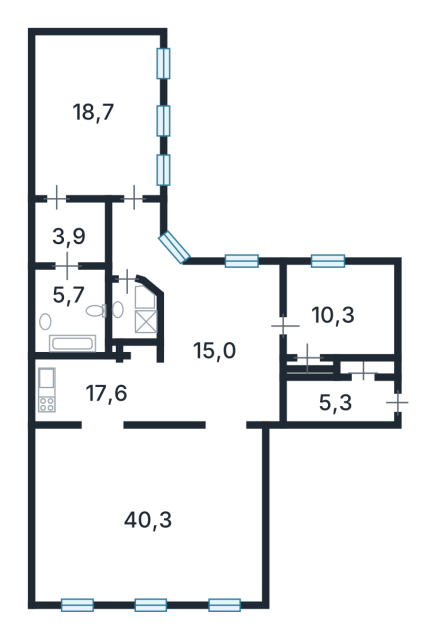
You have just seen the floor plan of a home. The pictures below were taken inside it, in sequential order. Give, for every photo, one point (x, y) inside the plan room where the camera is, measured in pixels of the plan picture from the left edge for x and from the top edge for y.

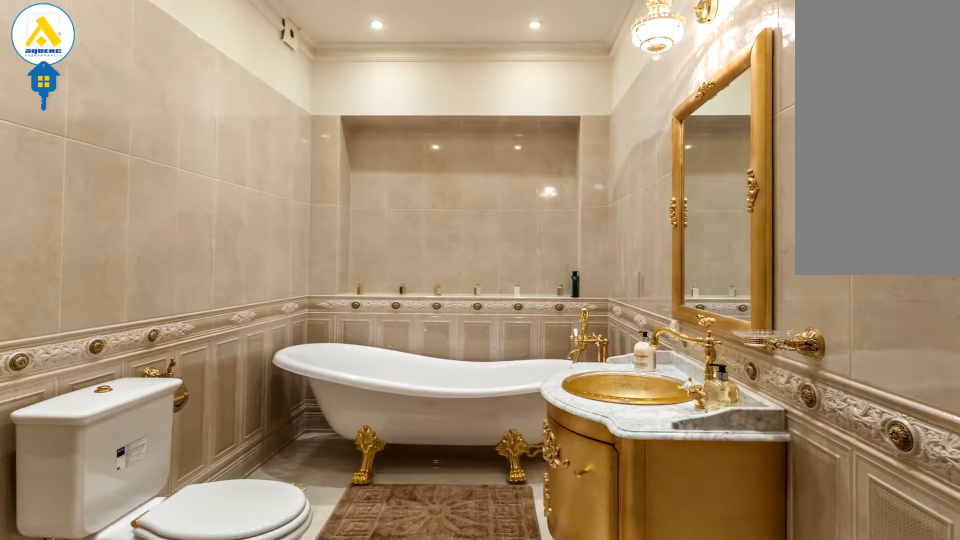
(68, 304)
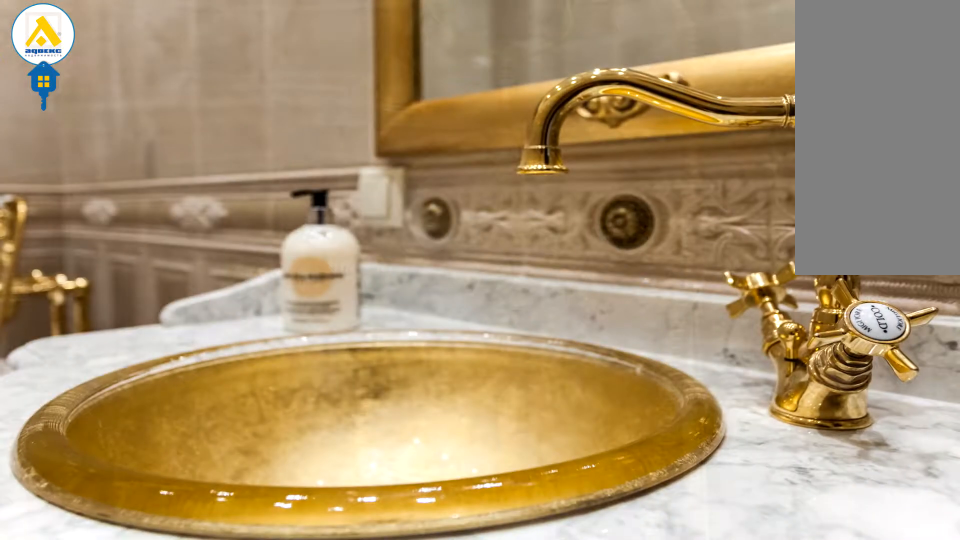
(68, 305)
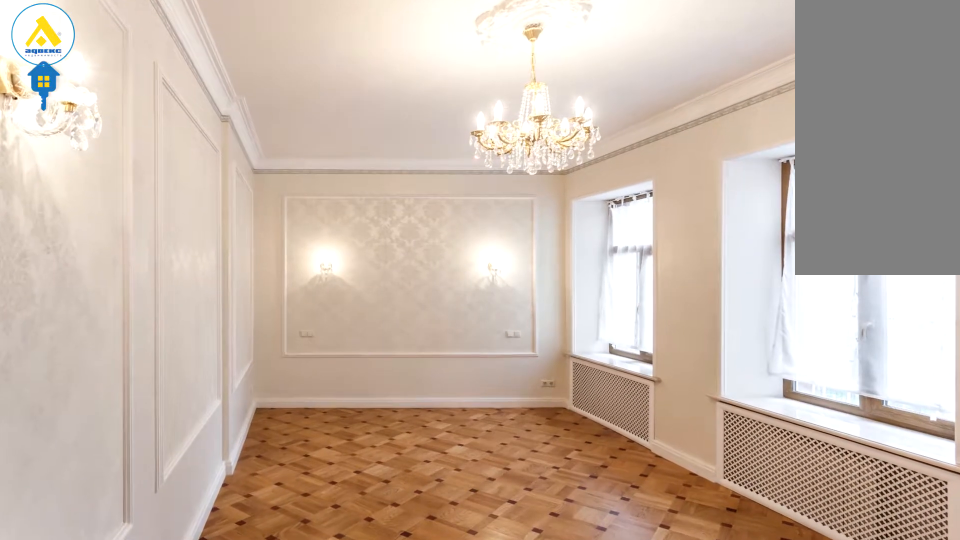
(92, 152)
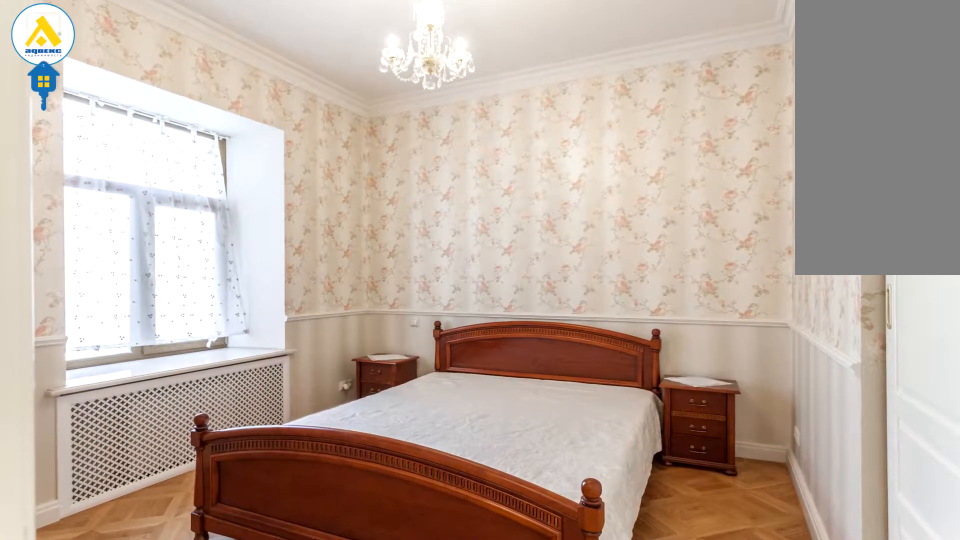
(332, 317)
